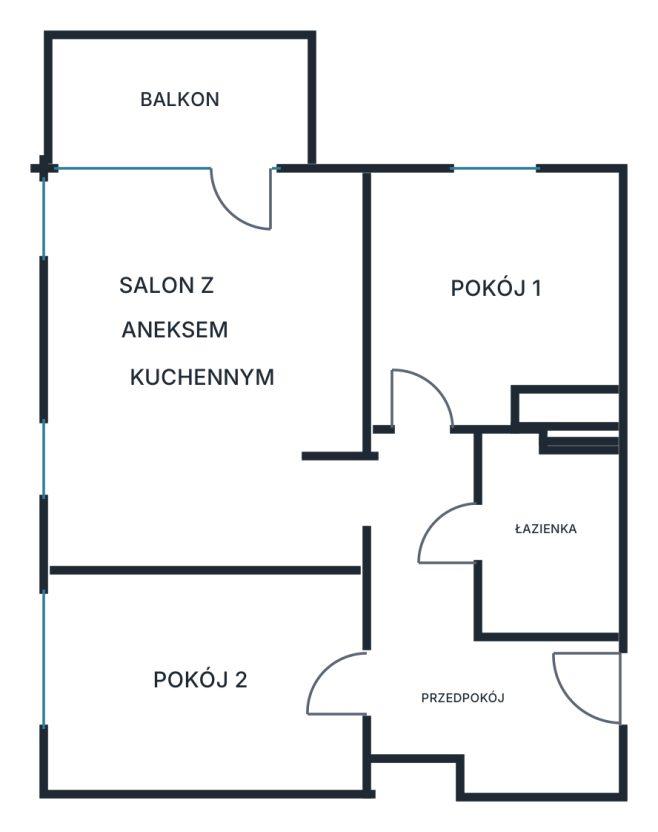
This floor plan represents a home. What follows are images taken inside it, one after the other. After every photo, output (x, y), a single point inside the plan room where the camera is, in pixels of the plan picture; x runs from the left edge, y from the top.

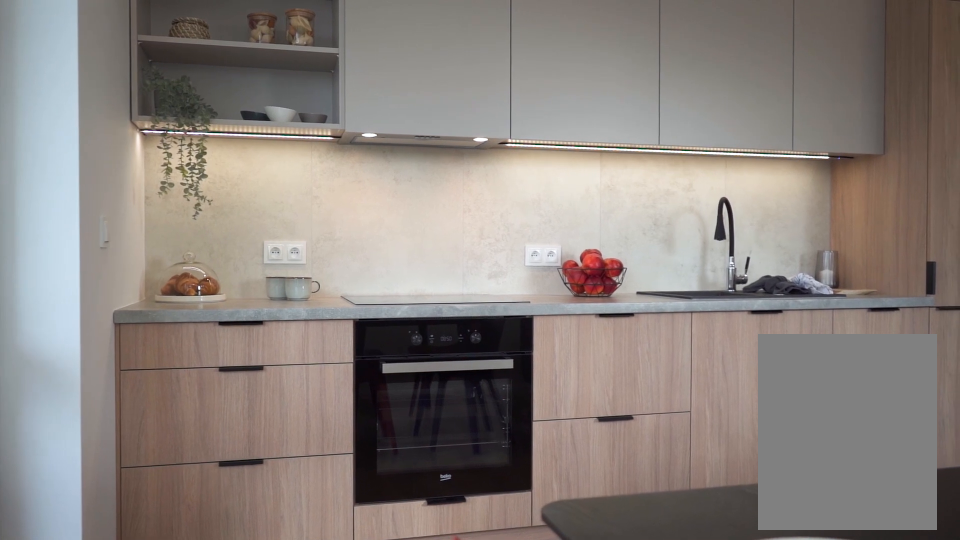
(209, 371)
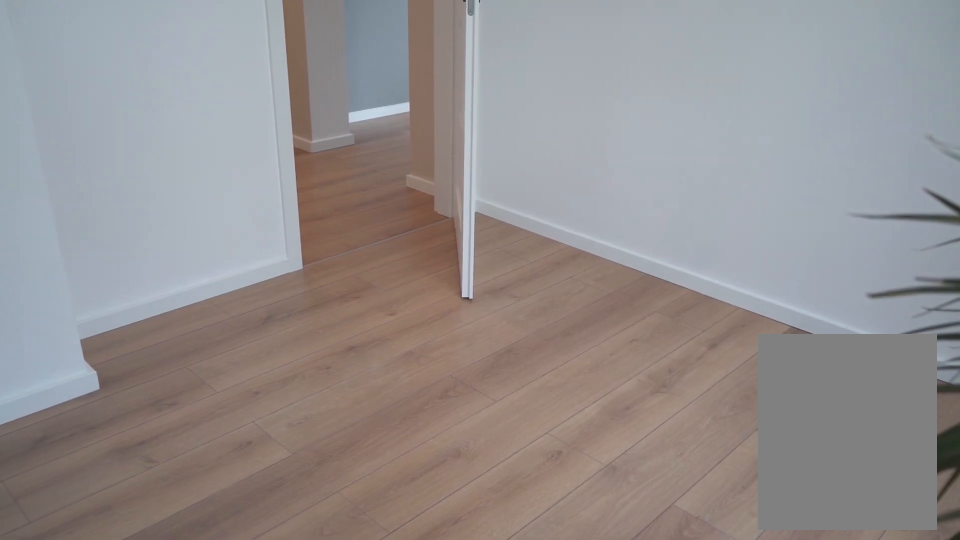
(497, 297)
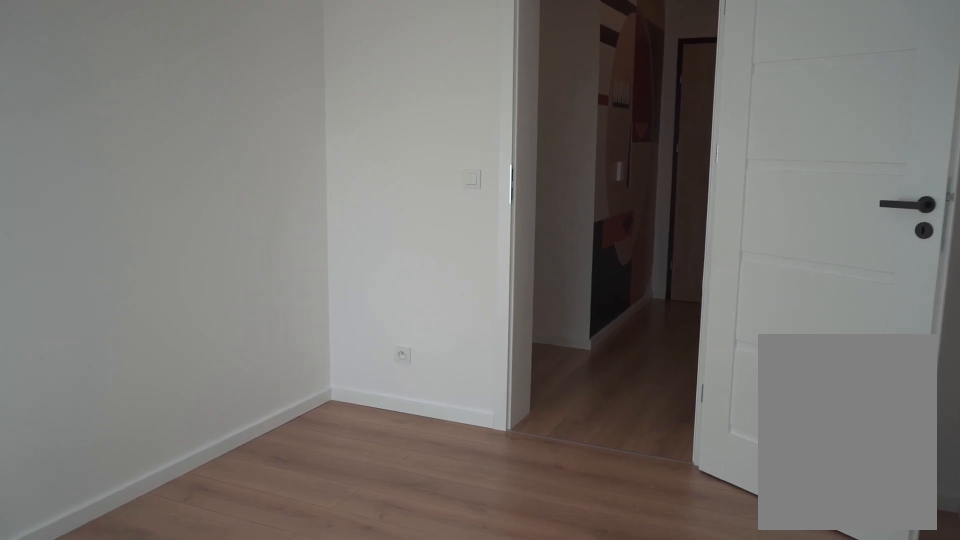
(200, 678)
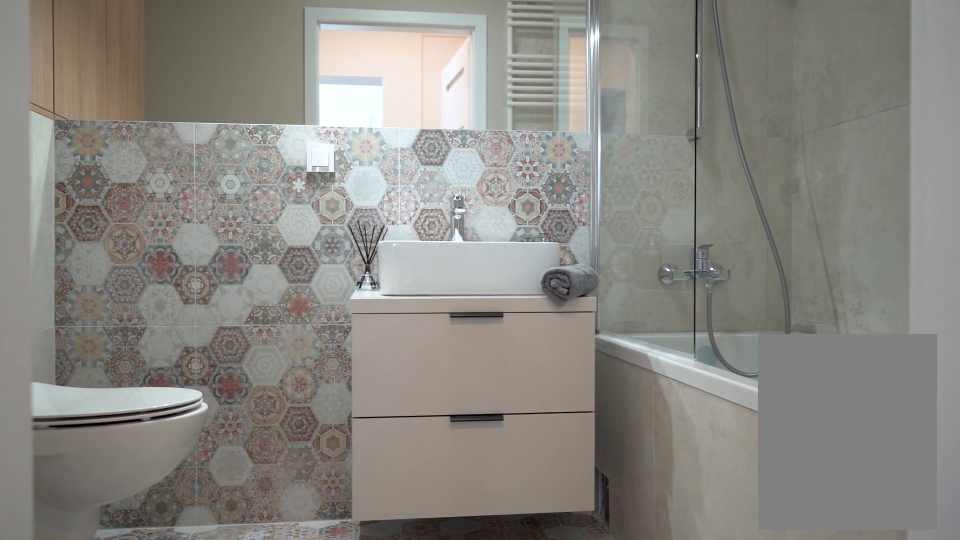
(544, 537)
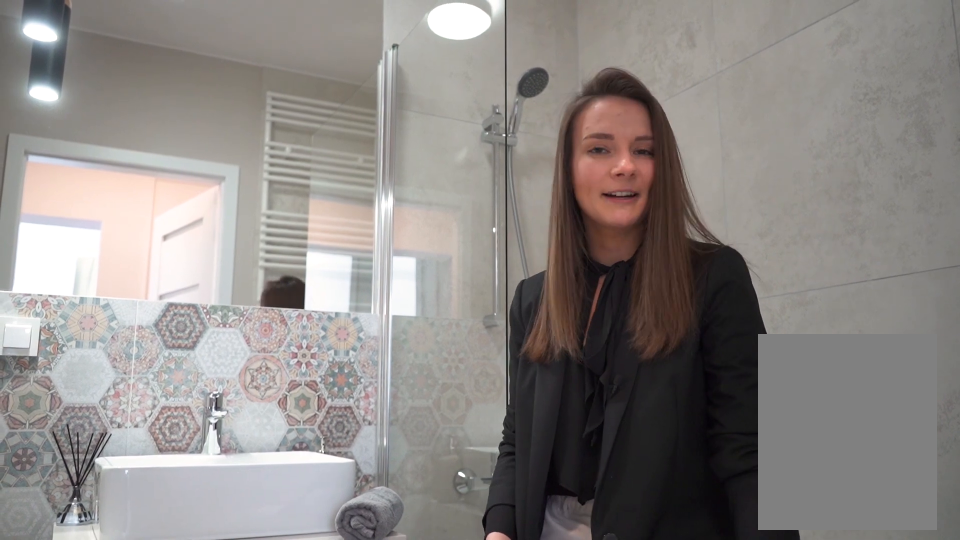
(546, 537)
